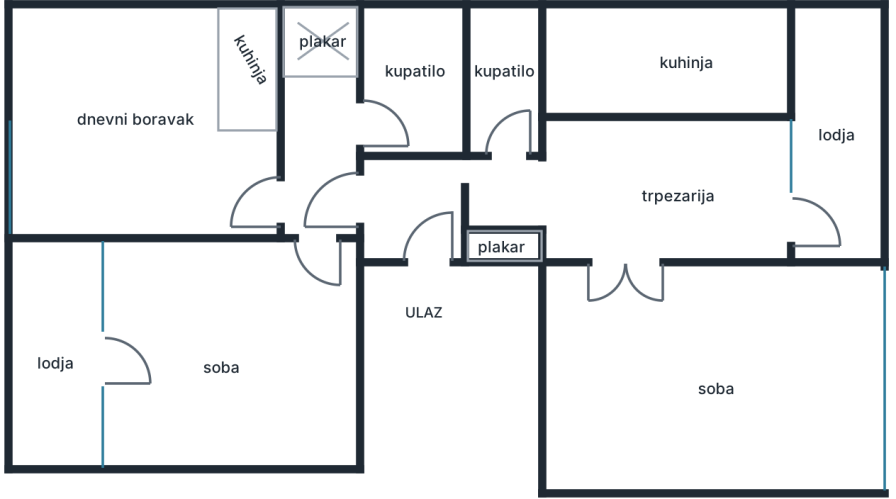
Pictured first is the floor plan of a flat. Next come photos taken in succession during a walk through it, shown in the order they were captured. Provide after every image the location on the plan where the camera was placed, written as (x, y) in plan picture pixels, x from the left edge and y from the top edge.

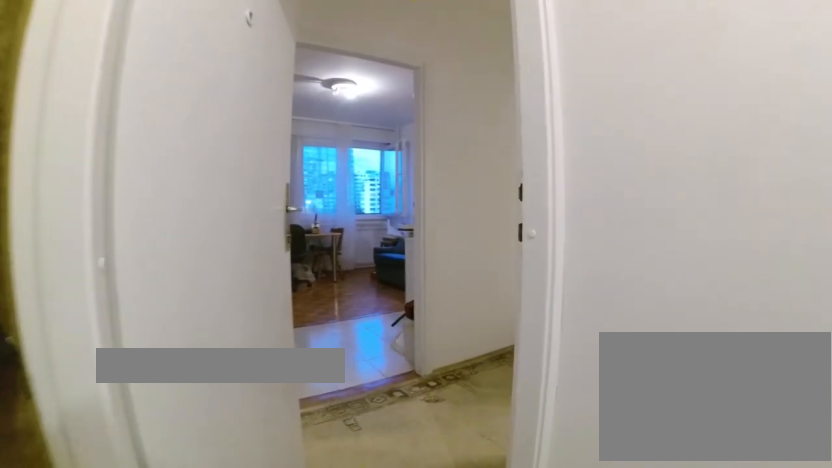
(416, 211)
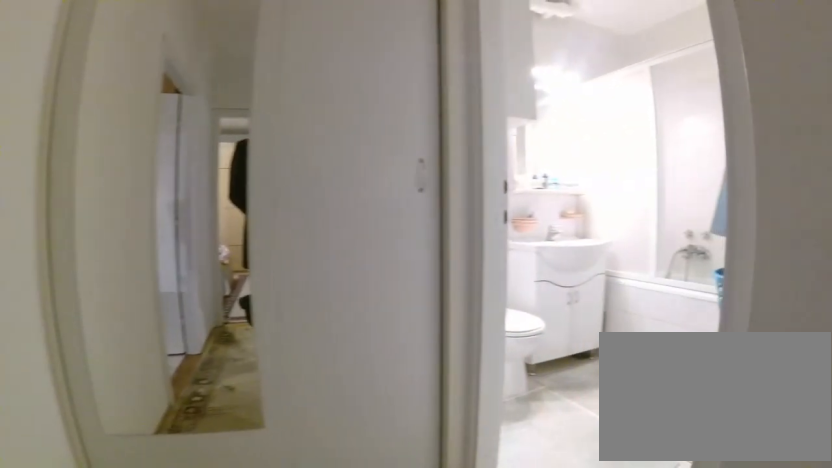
(332, 162)
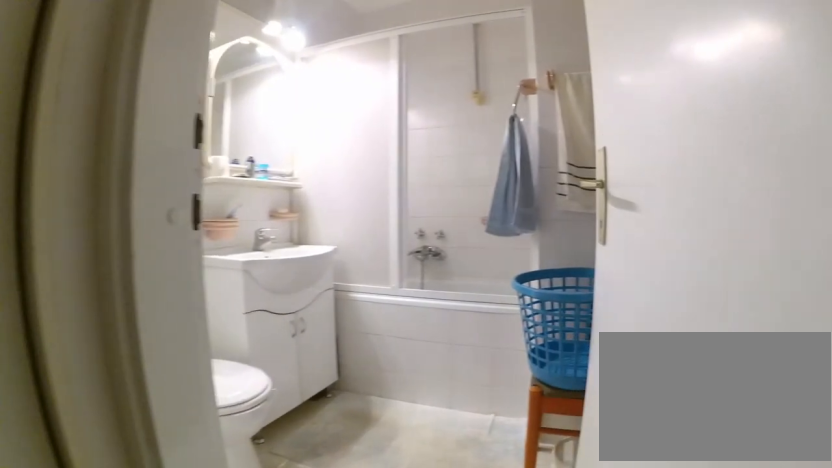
(332, 132)
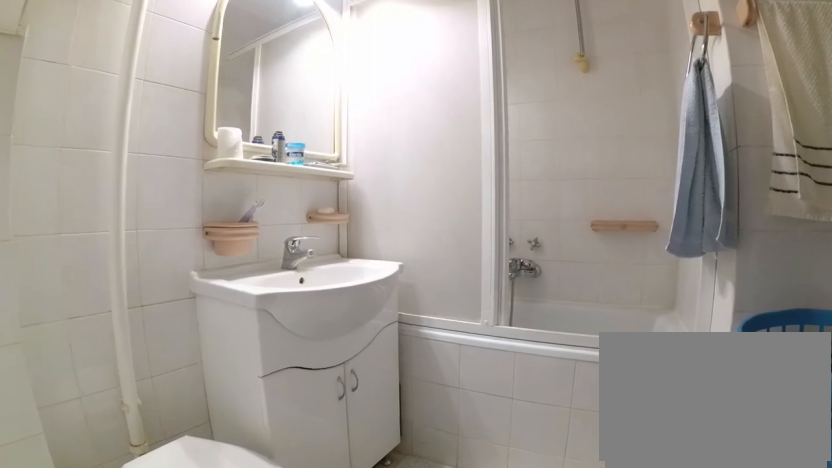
(375, 139)
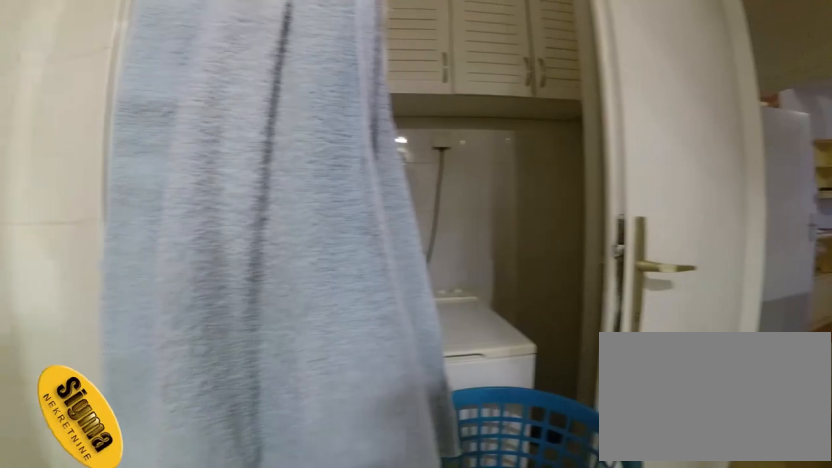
(426, 81)
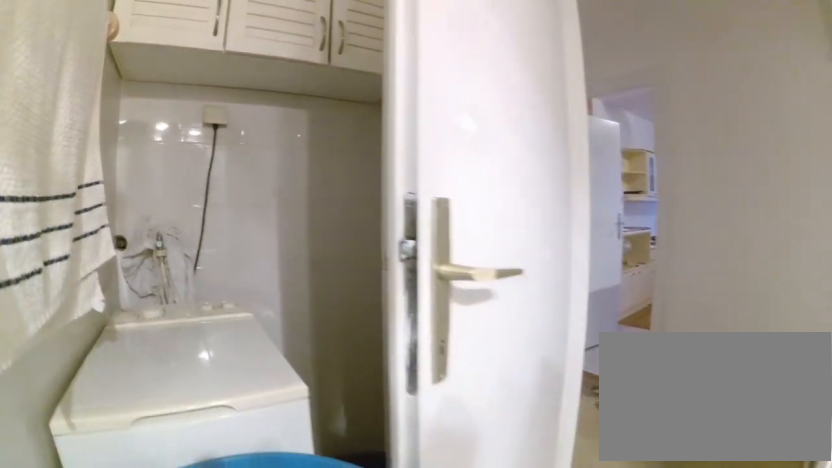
(445, 100)
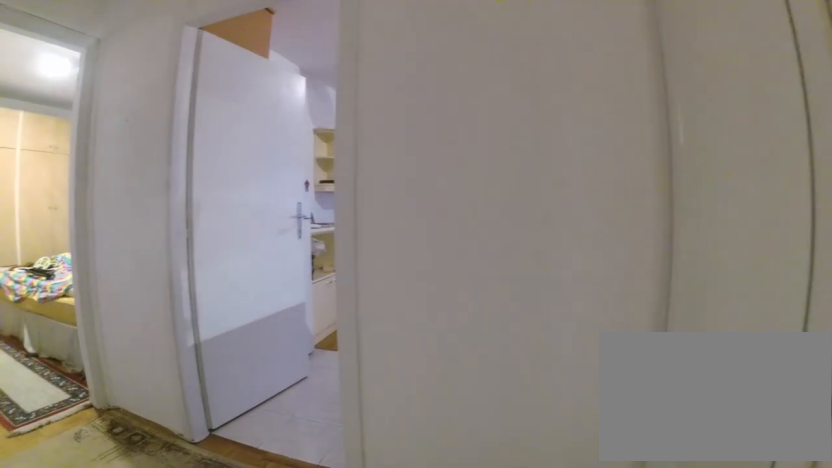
(354, 104)
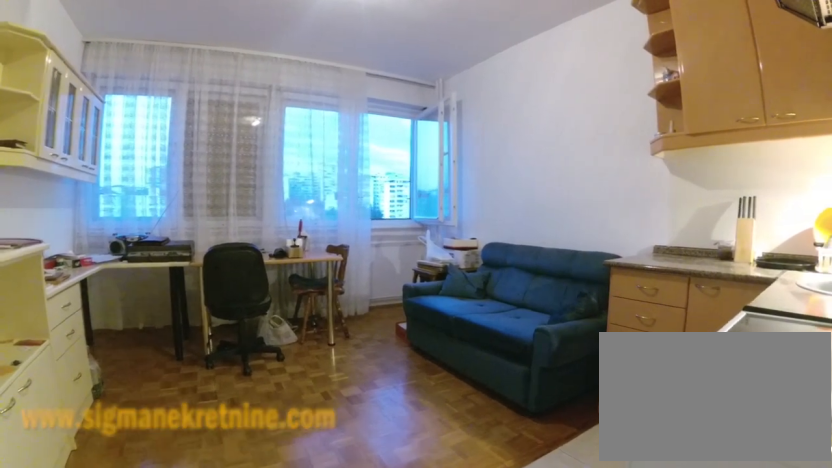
(294, 208)
